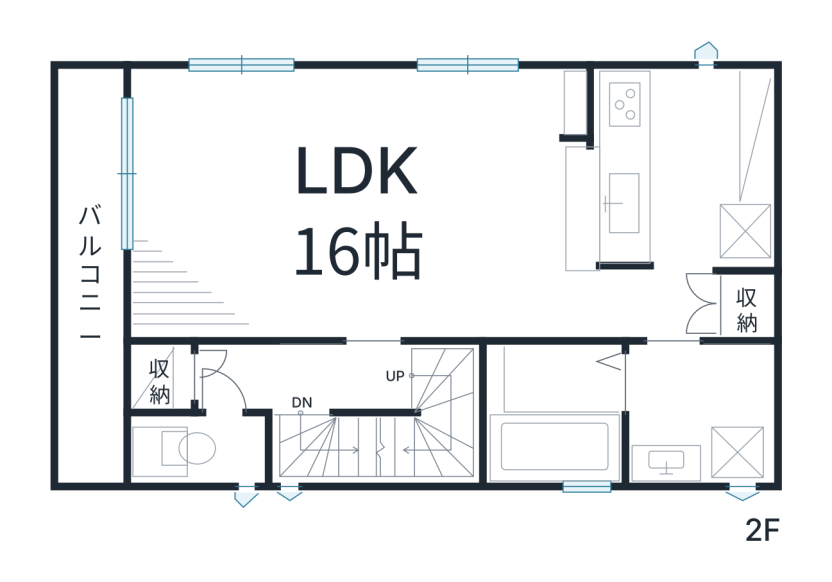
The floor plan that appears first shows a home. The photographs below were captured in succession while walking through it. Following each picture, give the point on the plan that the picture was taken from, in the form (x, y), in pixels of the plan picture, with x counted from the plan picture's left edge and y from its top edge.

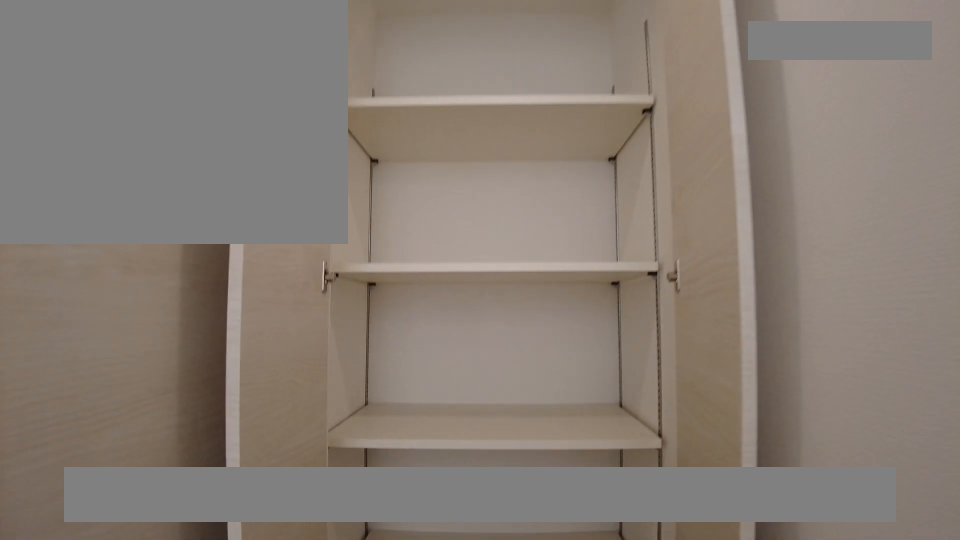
(190, 364)
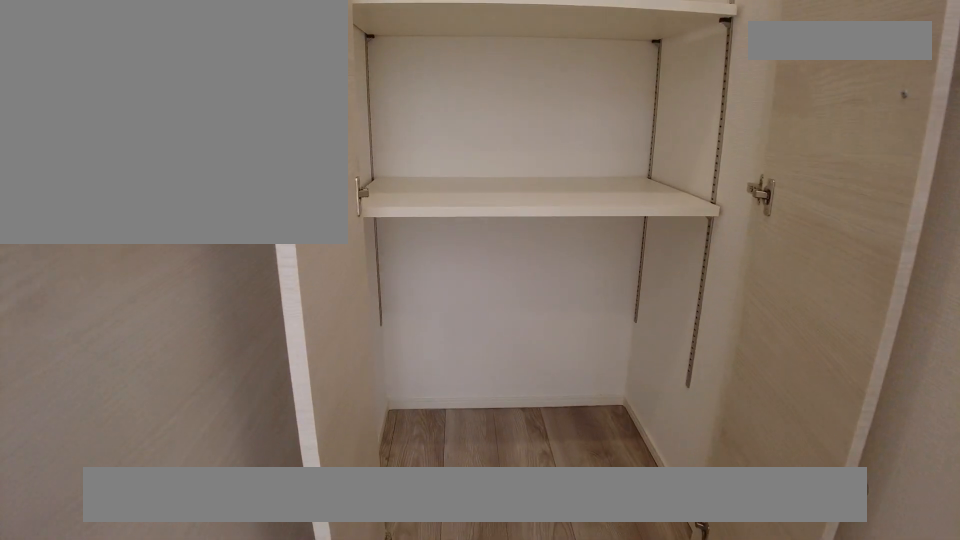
(184, 358)
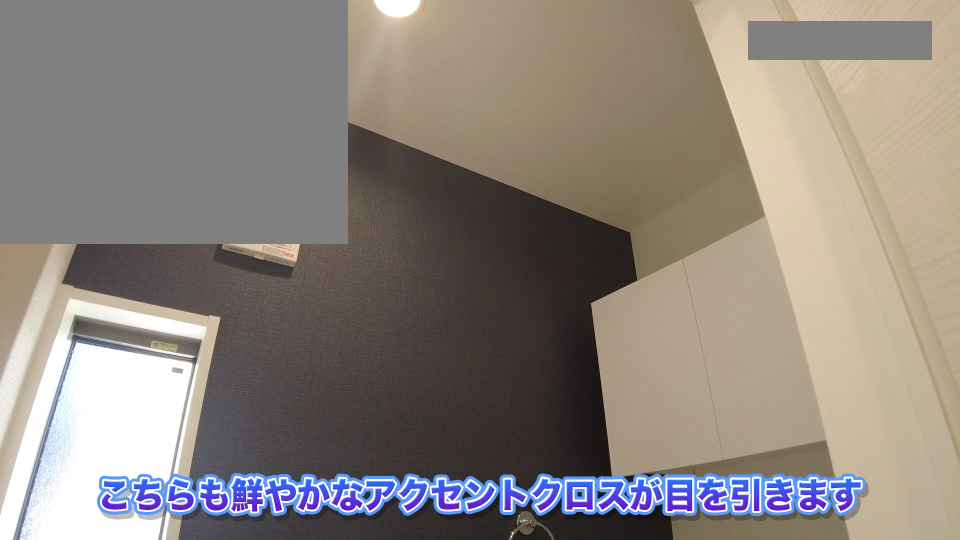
(208, 442)
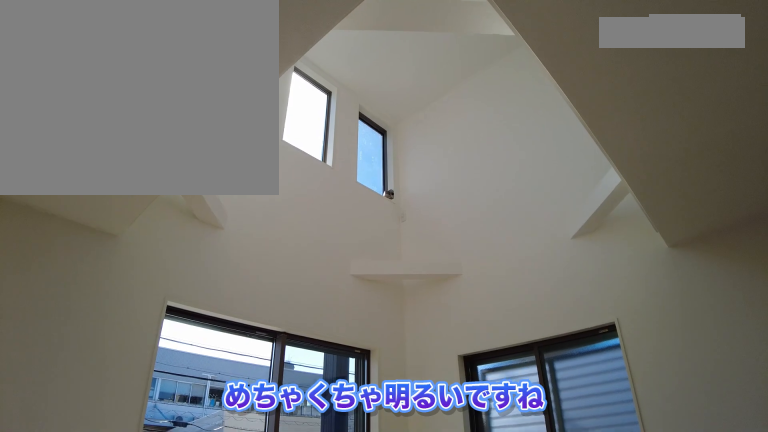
(408, 240)
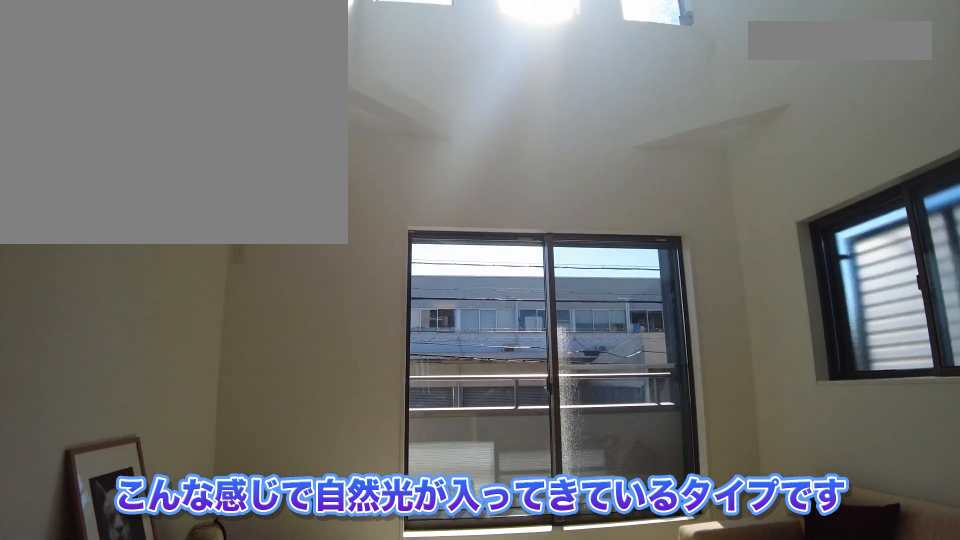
(403, 239)
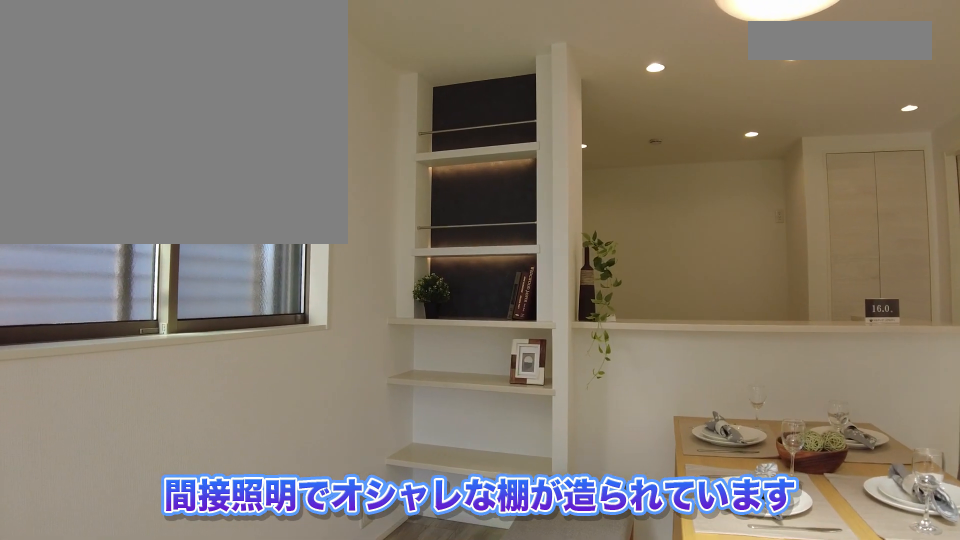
(405, 244)
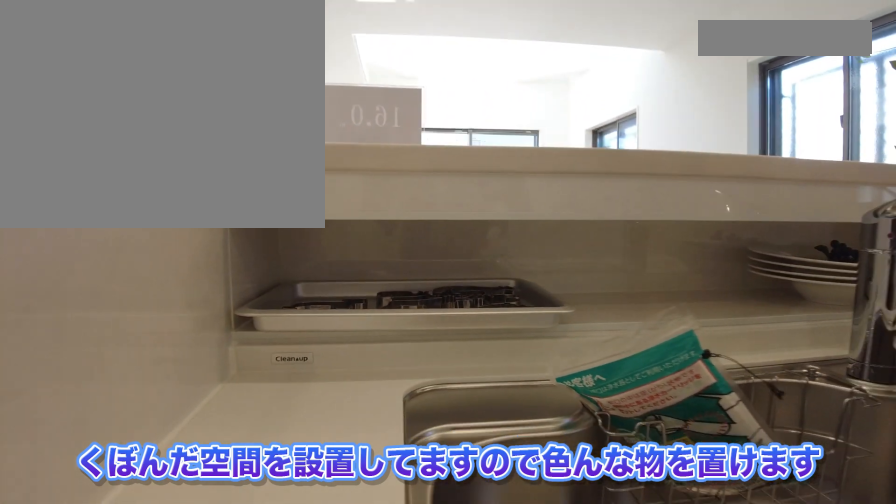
(684, 195)
